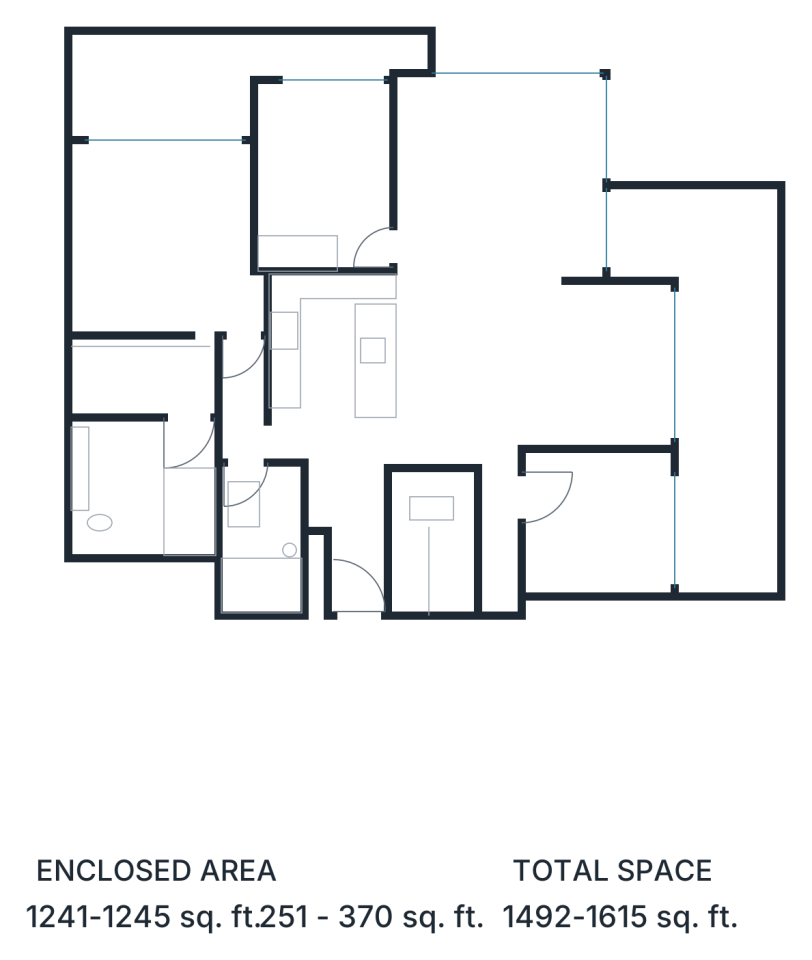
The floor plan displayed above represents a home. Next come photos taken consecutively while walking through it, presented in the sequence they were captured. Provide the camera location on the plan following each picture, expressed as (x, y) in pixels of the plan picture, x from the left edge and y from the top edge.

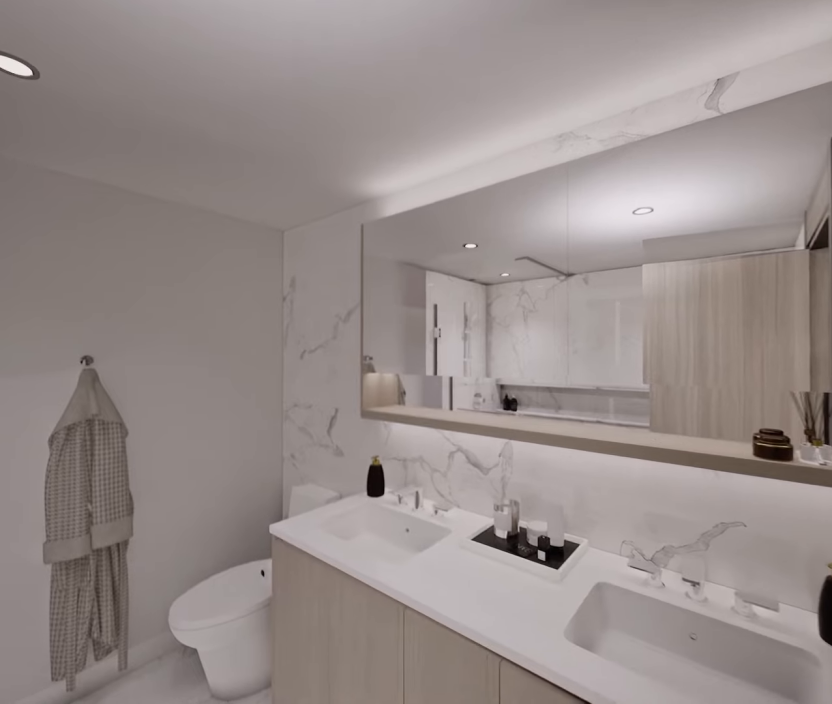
(122, 437)
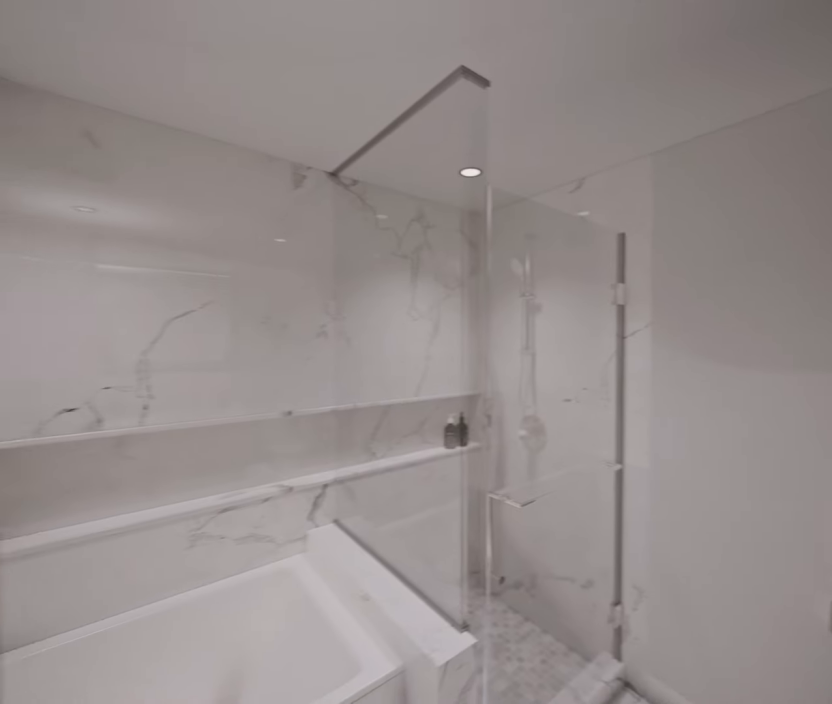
(112, 468)
